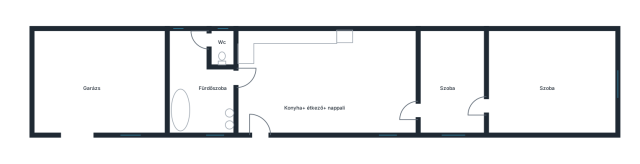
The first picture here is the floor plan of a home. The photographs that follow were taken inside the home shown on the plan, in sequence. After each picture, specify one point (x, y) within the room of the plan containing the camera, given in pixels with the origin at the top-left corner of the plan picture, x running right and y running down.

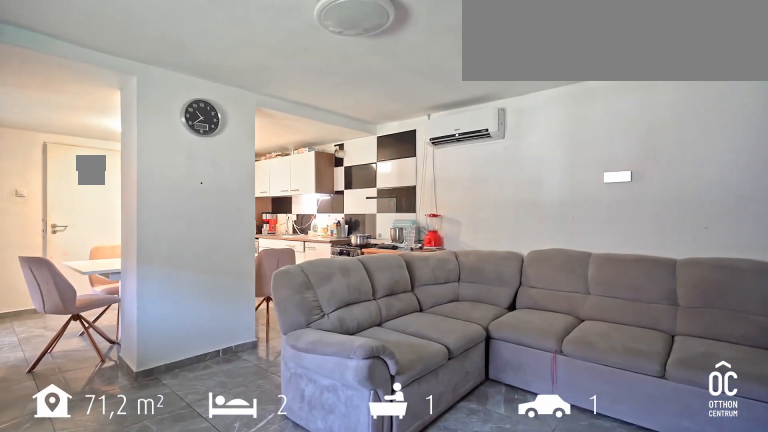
(325, 84)
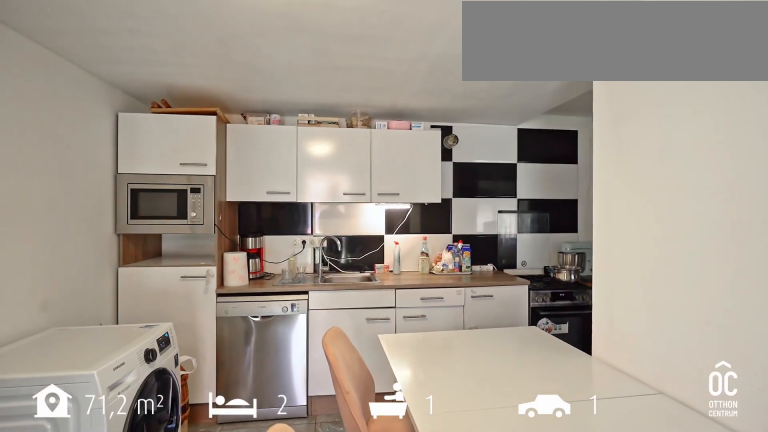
(325, 84)
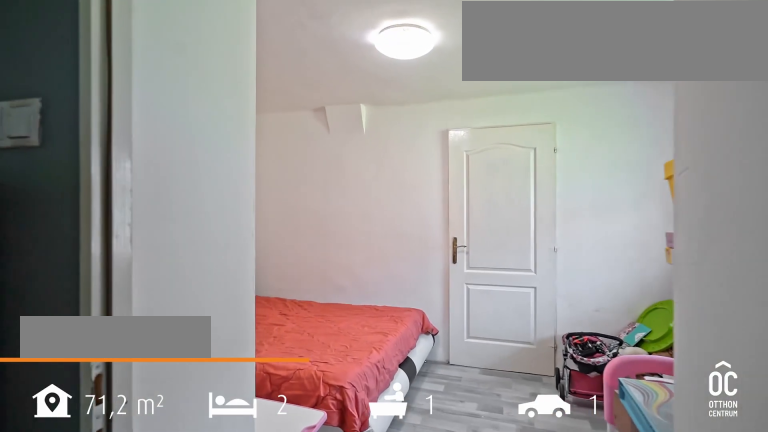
(450, 82)
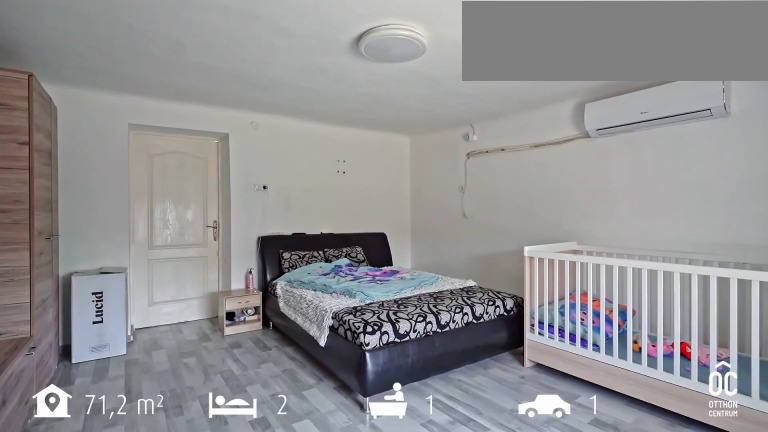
(549, 80)
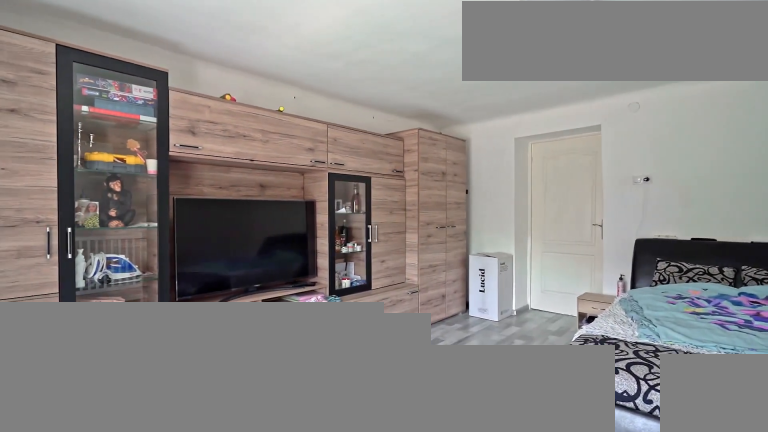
(549, 80)
